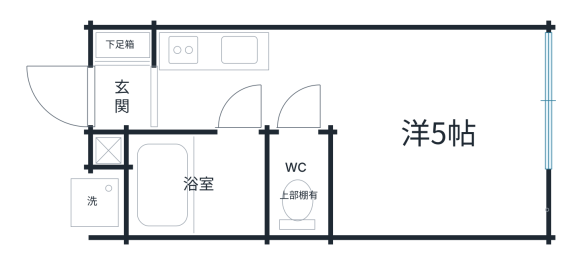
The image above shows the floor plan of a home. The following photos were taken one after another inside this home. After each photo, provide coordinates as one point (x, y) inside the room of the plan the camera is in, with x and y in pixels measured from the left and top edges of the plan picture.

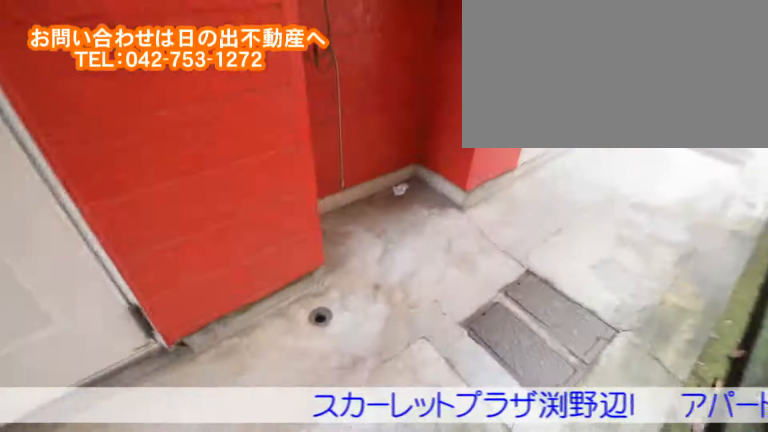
(71, 208)
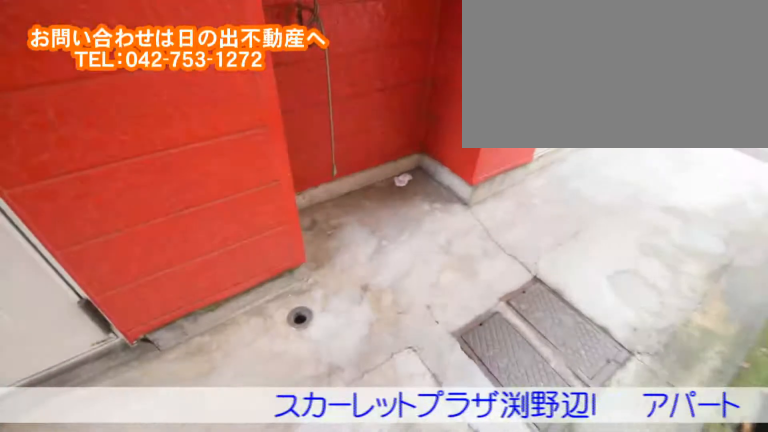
(72, 208)
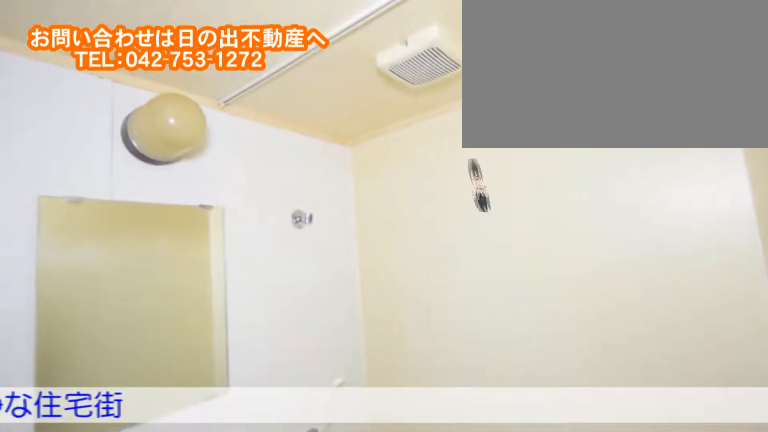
(229, 176)
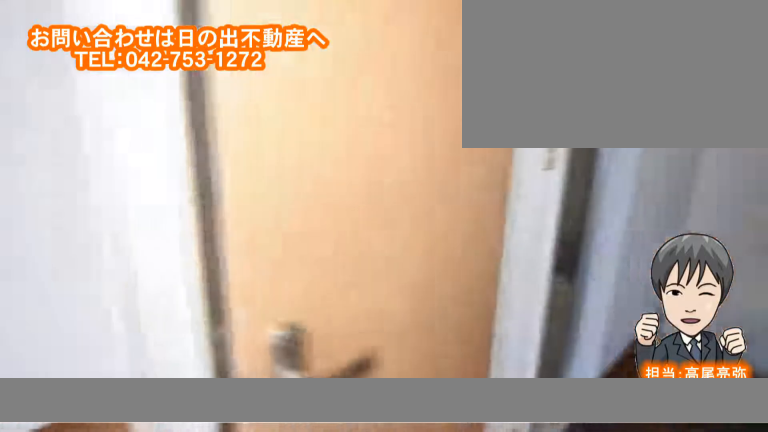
(298, 184)
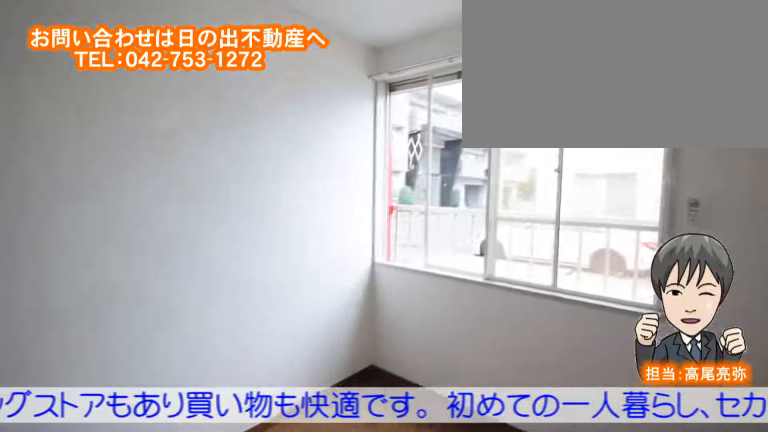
(445, 160)
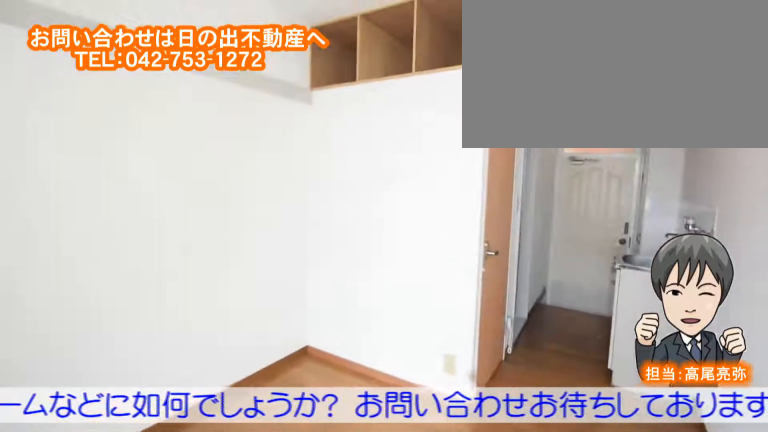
(445, 159)
